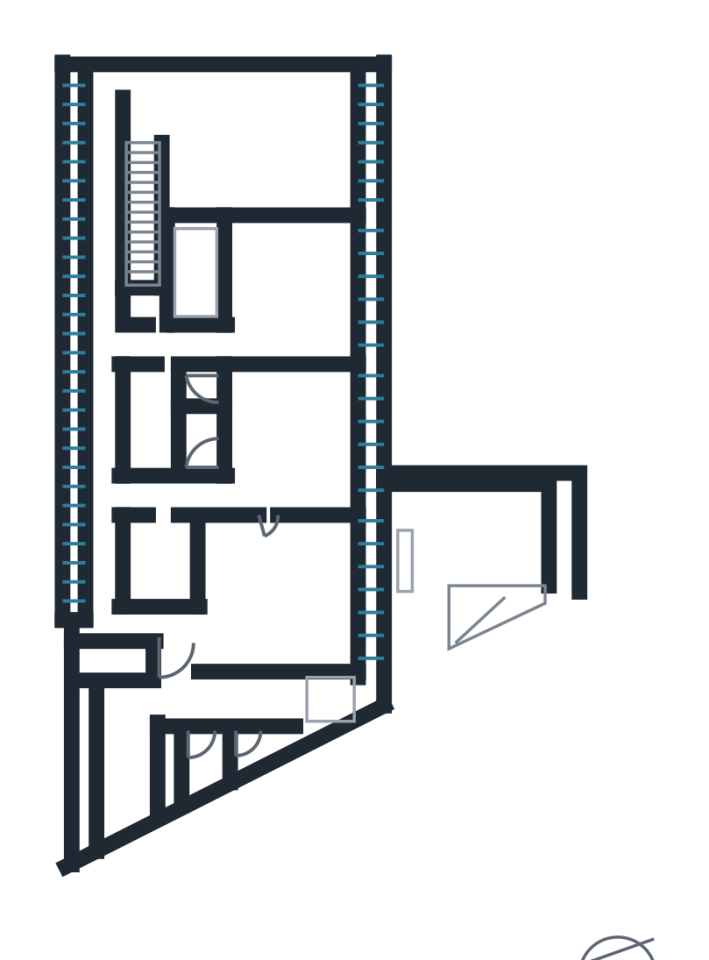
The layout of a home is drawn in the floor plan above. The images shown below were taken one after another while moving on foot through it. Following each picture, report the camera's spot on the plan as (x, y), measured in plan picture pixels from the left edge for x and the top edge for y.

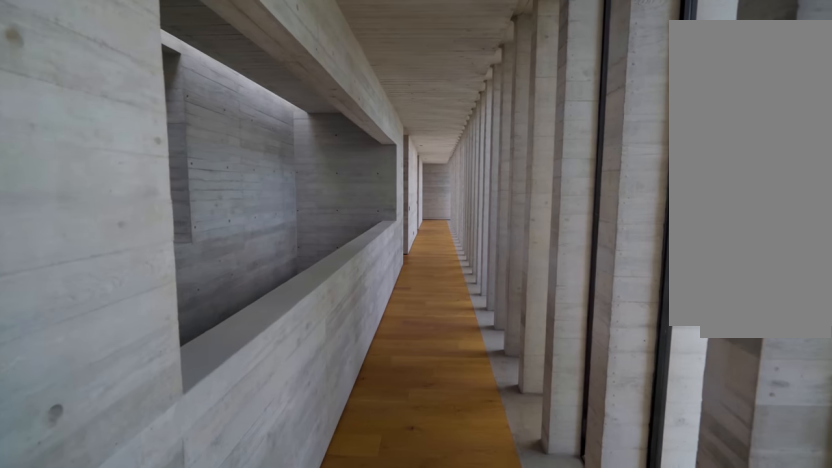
(102, 108)
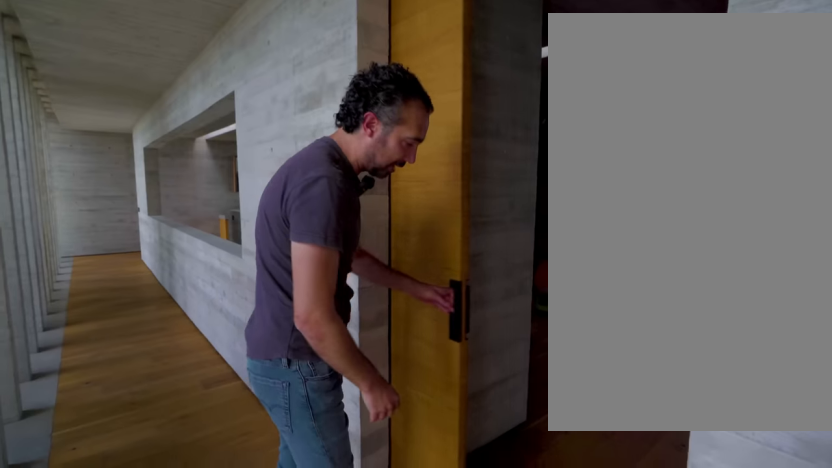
(96, 331)
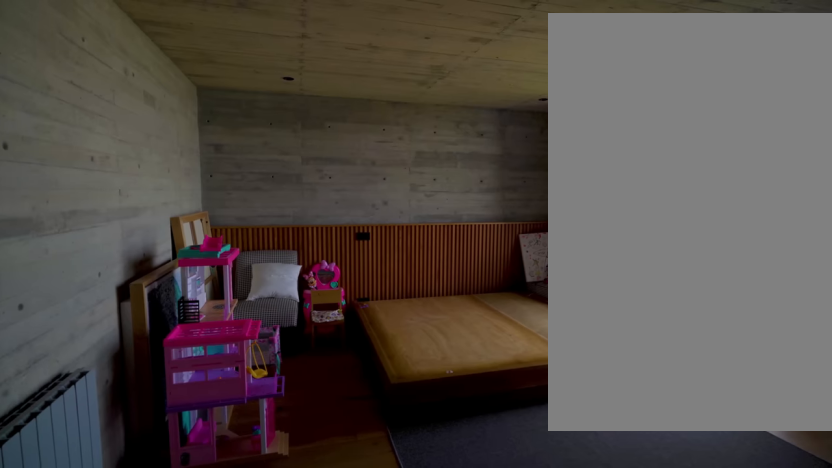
(248, 339)
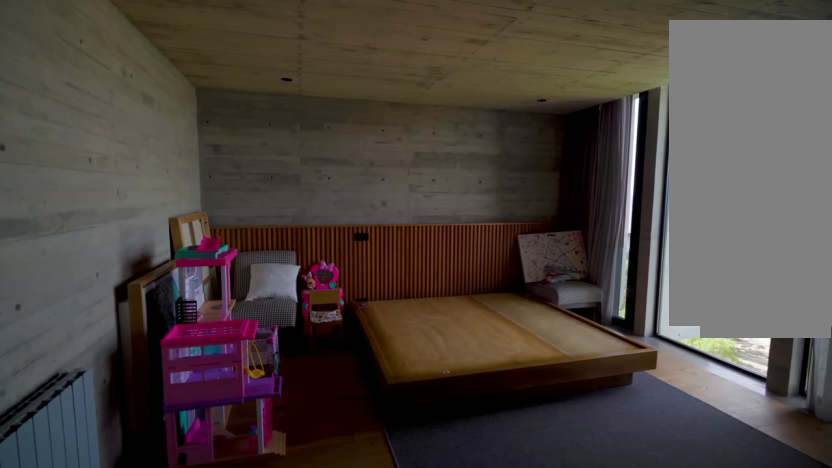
(248, 338)
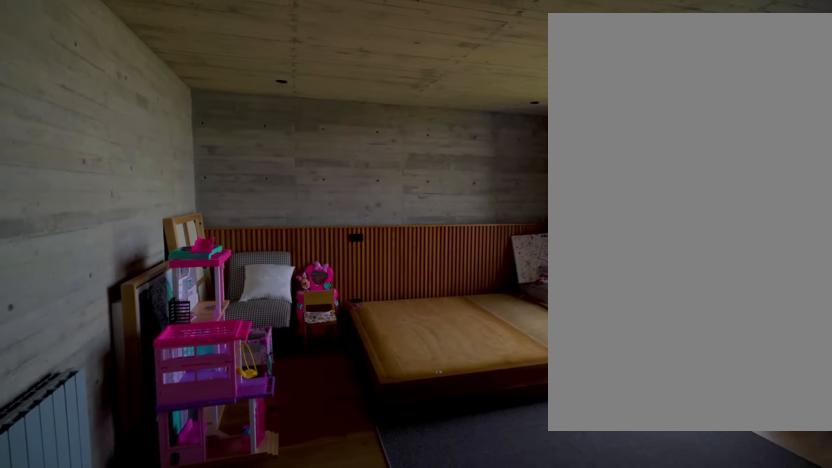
(250, 338)
